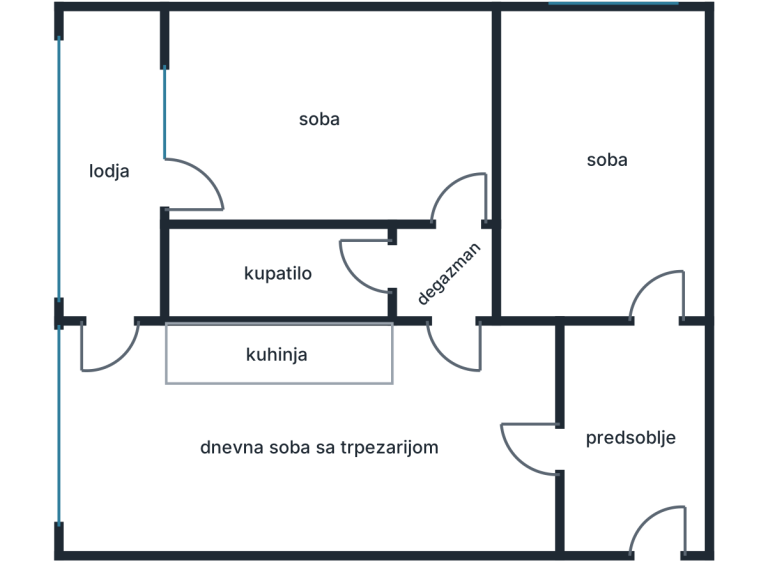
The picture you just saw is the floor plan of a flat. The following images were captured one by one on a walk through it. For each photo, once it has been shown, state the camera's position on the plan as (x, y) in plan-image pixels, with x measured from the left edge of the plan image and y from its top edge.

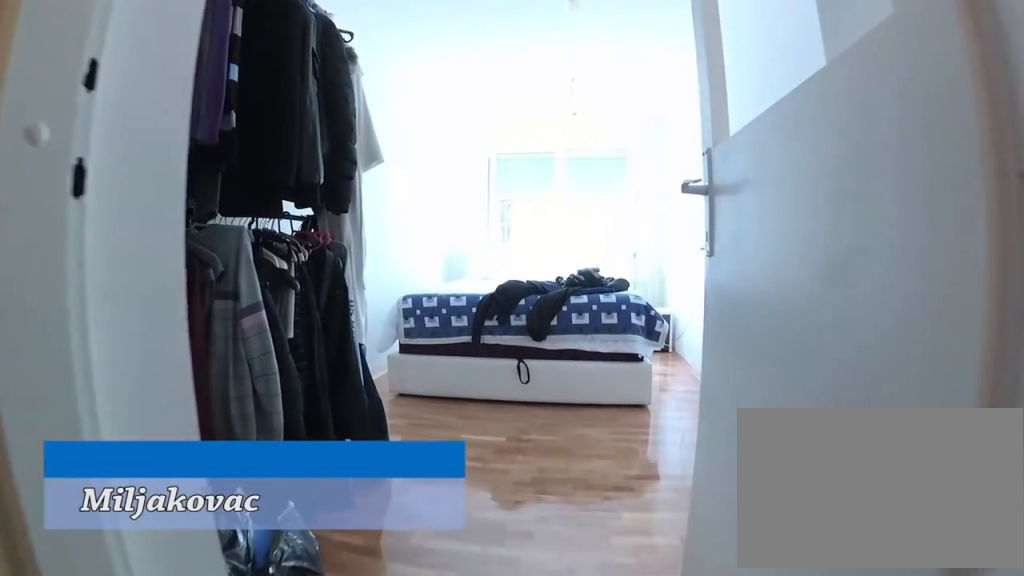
(663, 378)
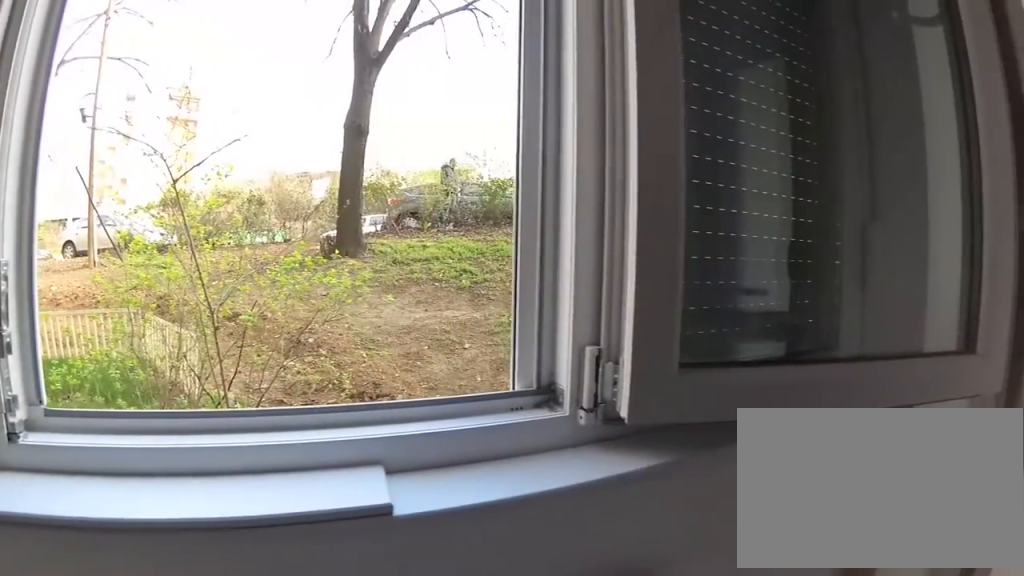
(102, 460)
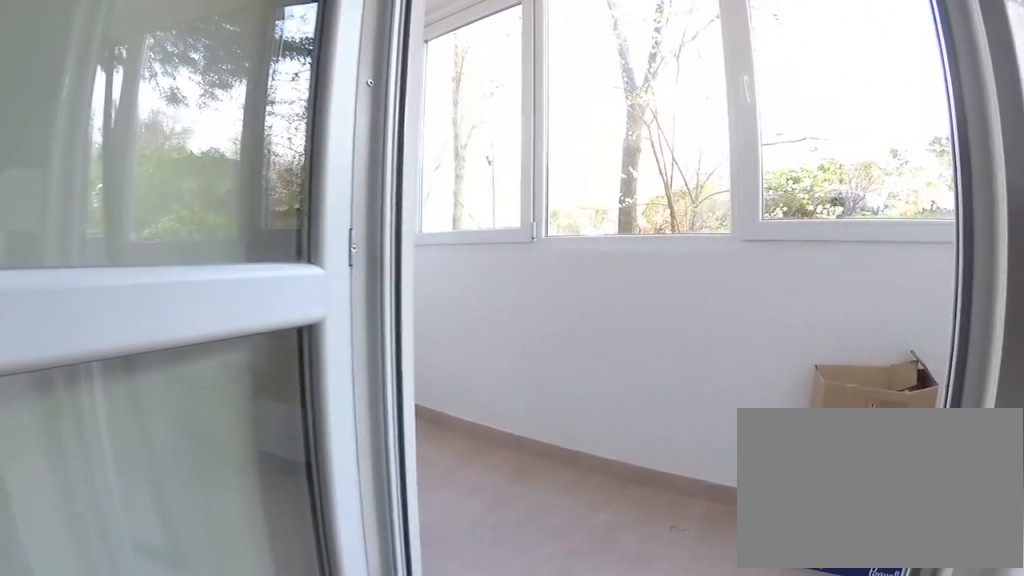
(214, 177)
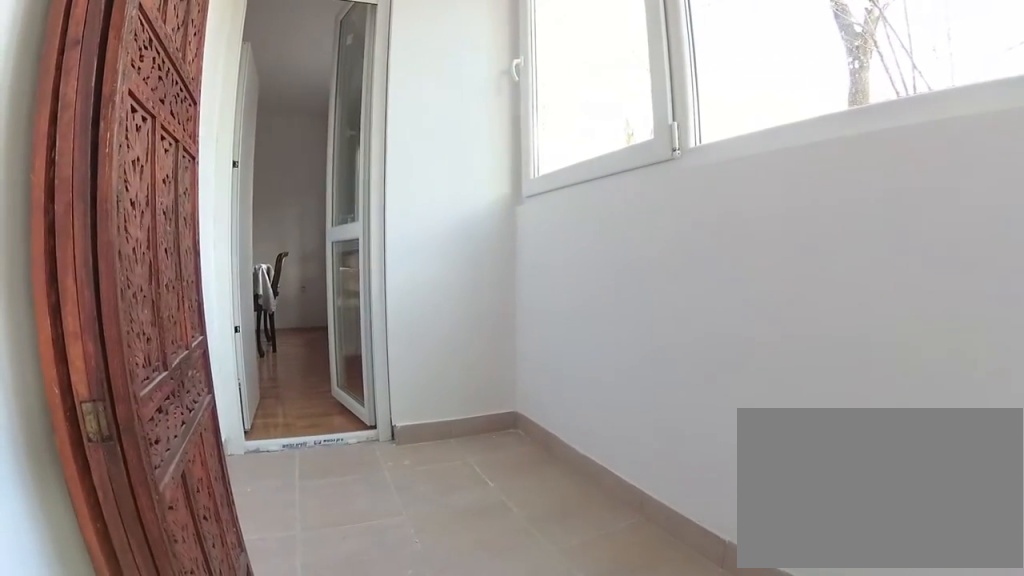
(140, 172)
